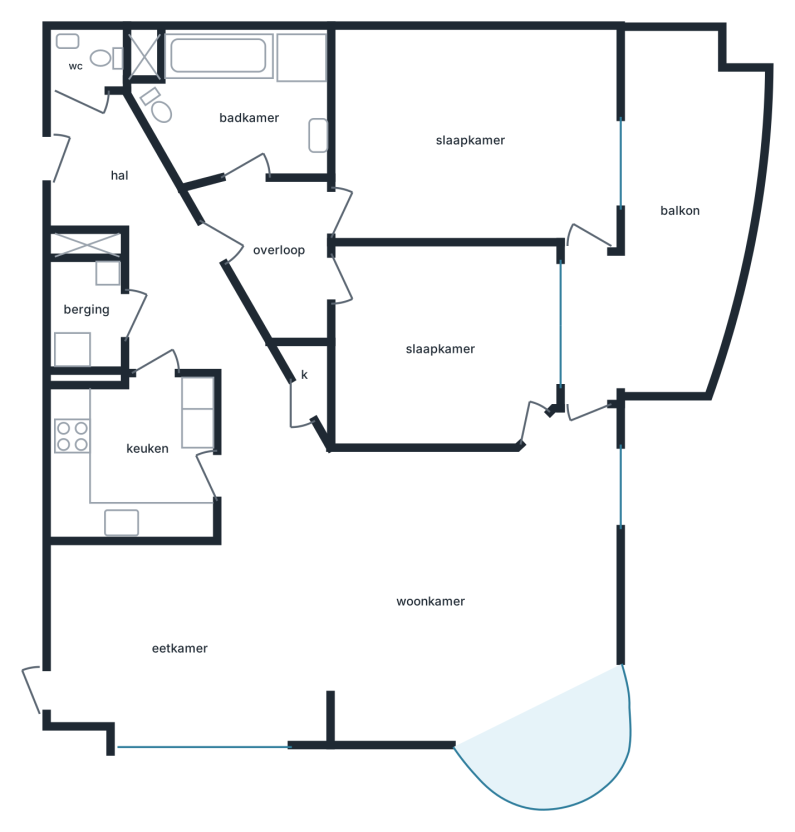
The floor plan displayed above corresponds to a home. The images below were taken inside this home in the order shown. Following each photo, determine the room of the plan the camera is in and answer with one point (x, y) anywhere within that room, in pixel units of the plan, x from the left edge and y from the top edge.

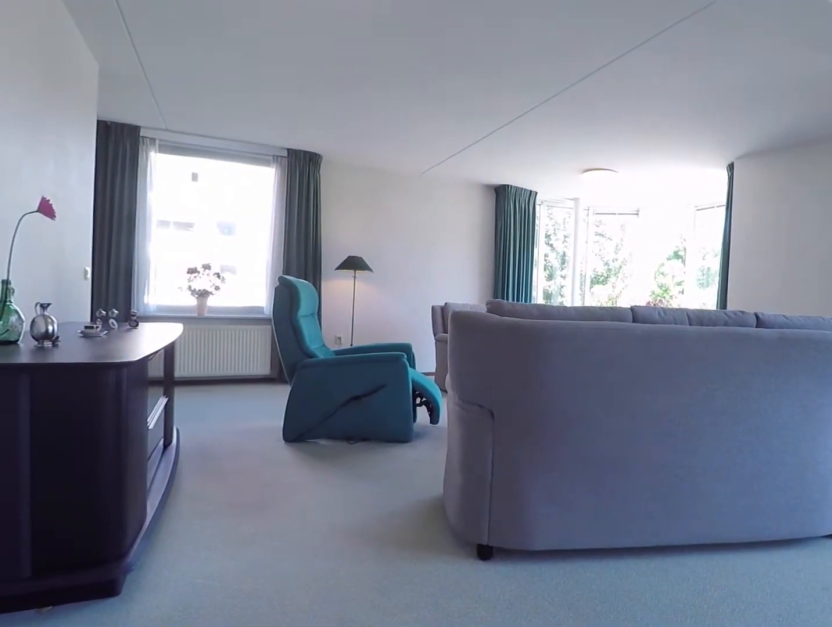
(84, 617)
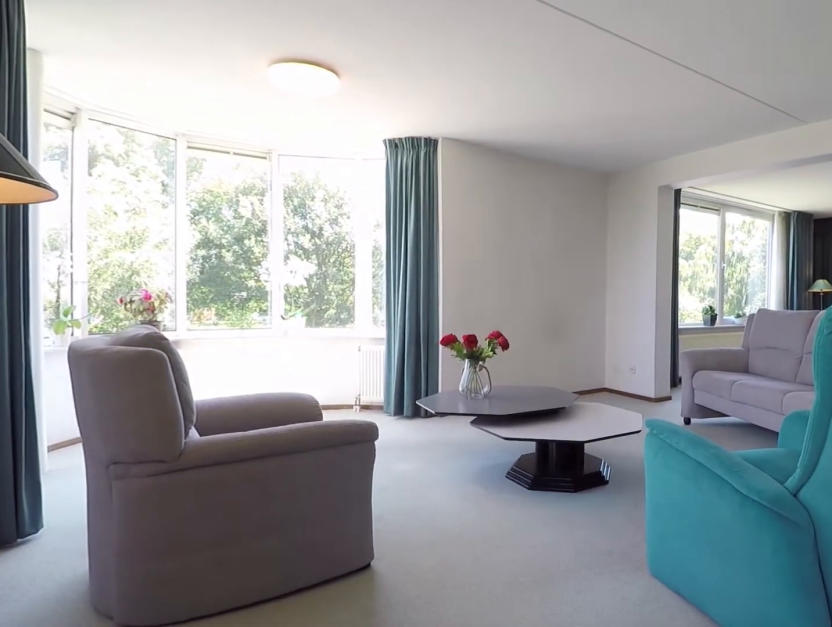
(210, 731)
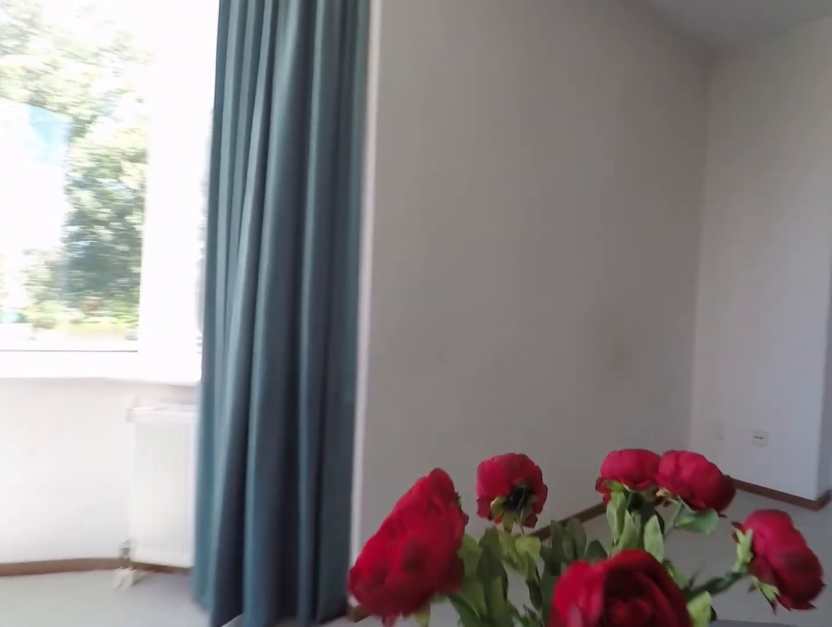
(88, 612)
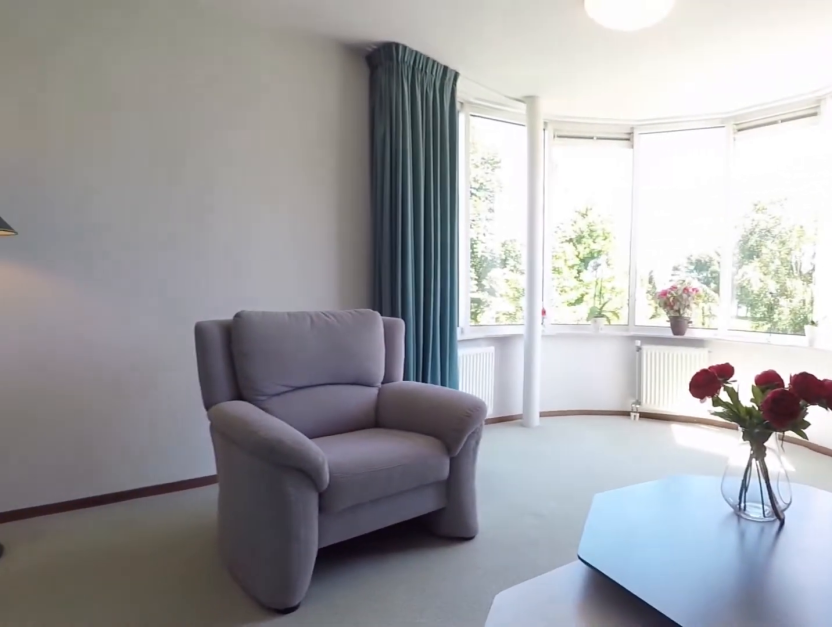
(216, 731)
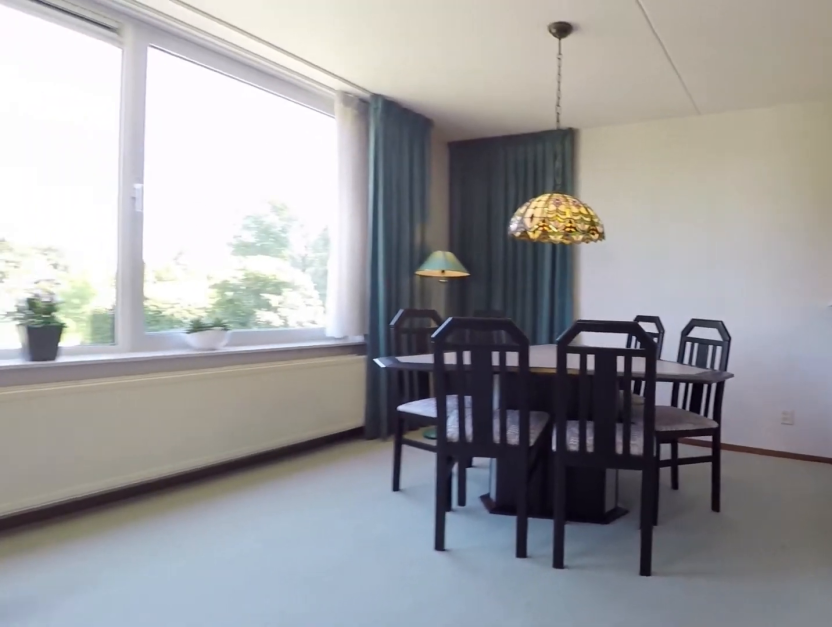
(64, 646)
